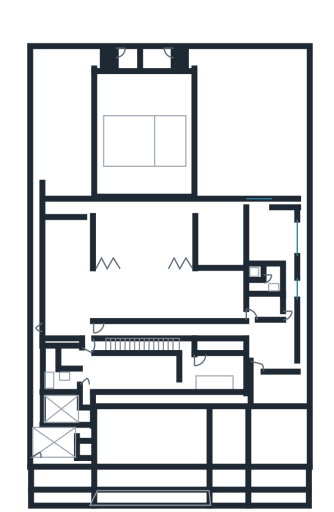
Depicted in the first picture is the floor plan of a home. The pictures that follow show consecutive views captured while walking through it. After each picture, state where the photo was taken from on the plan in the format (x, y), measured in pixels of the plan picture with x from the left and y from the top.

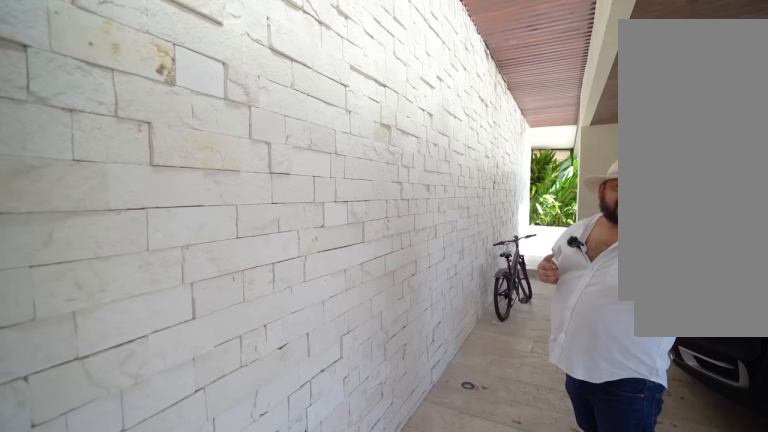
(124, 406)
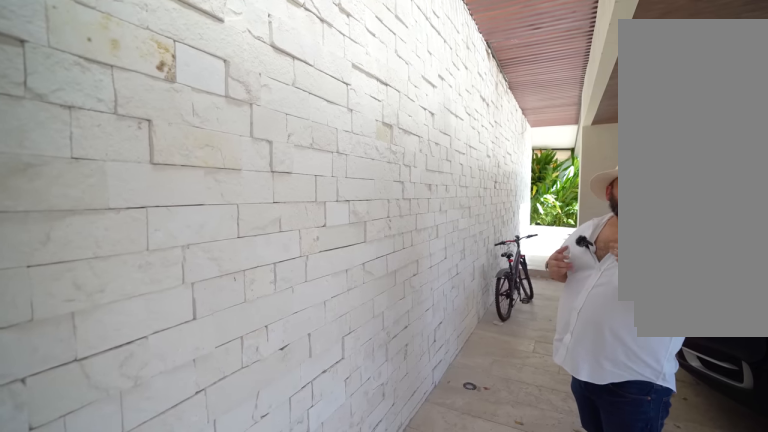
(125, 406)
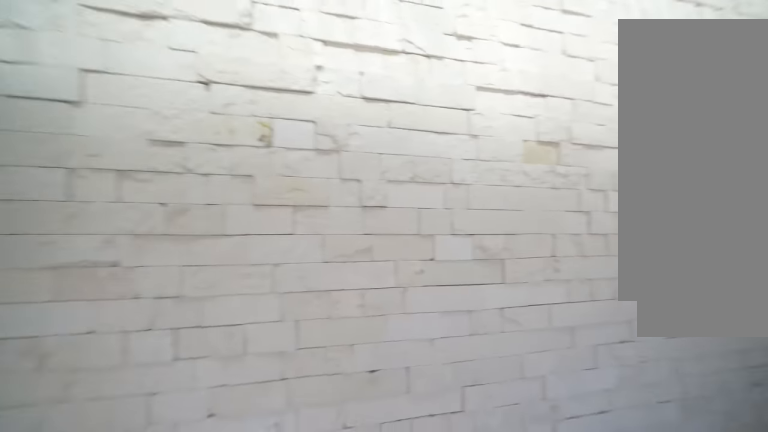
(124, 403)
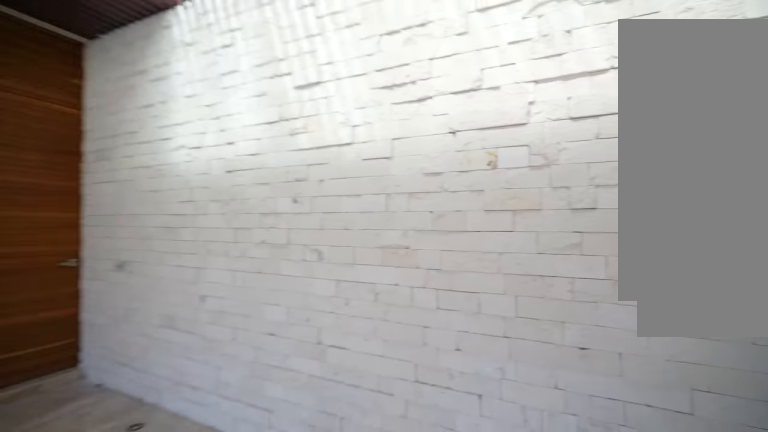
(130, 404)
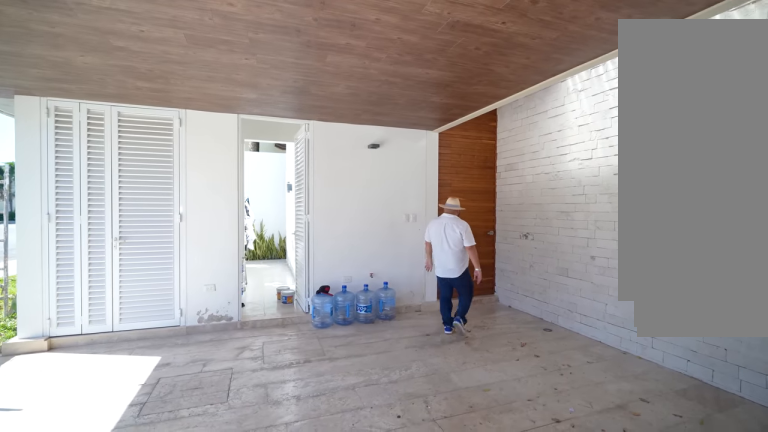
(138, 430)
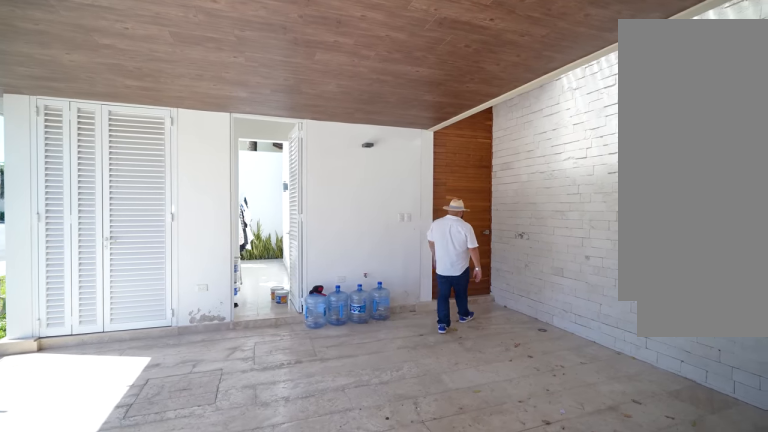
(138, 430)
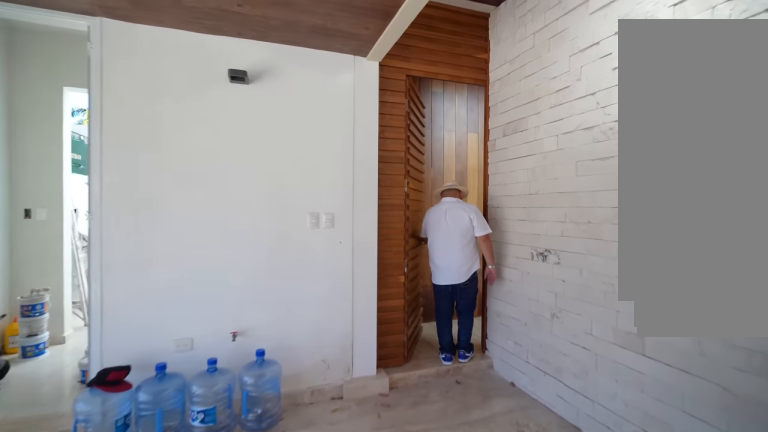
(131, 427)
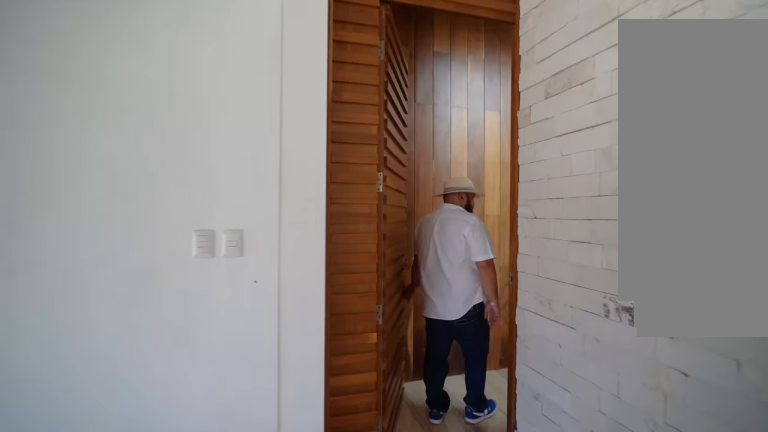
(122, 418)
